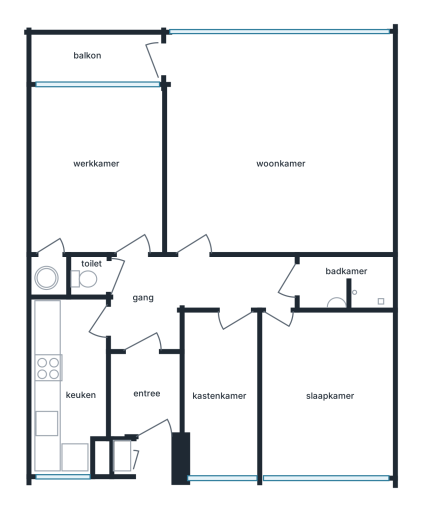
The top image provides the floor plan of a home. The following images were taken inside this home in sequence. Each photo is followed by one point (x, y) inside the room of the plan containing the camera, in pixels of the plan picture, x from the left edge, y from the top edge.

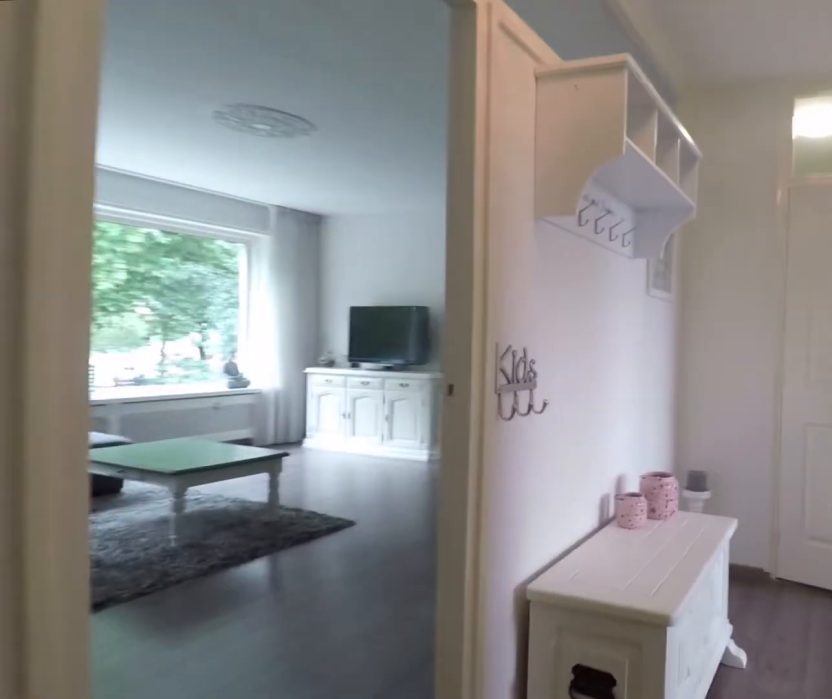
(190, 292)
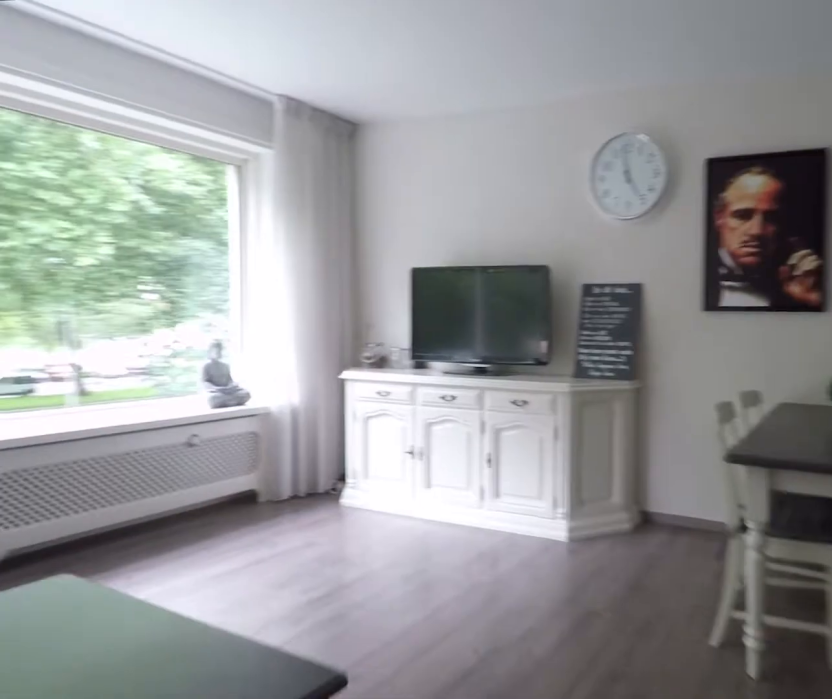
(279, 145)
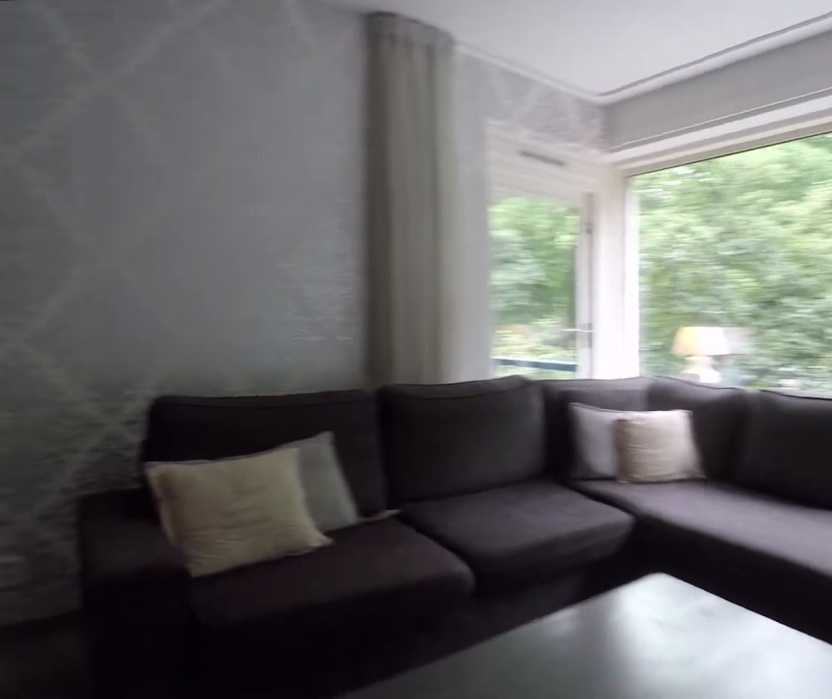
(279, 145)
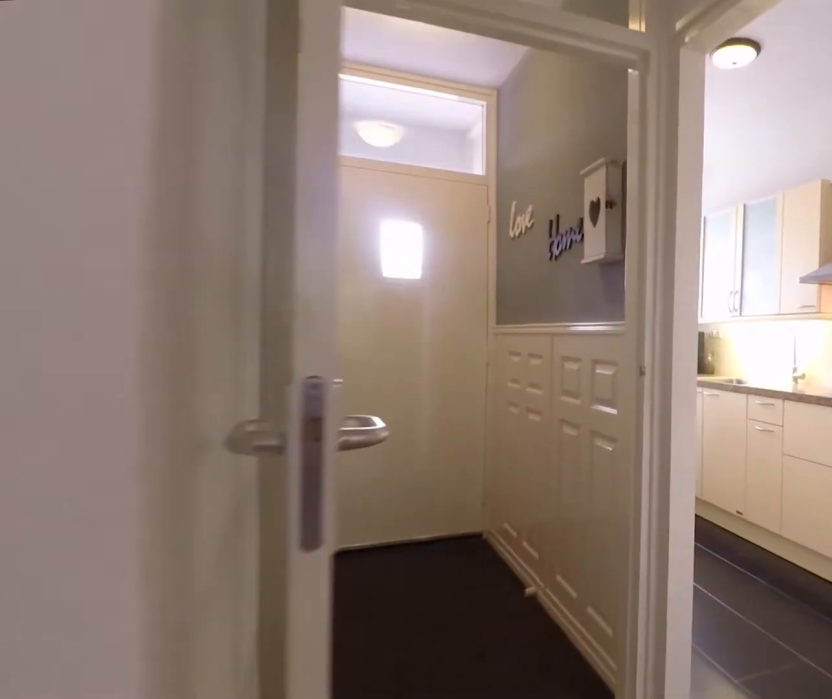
(190, 292)
